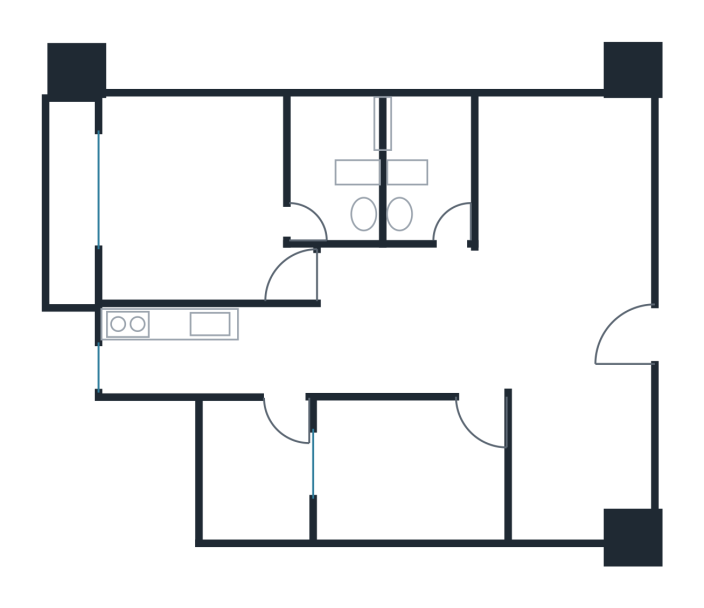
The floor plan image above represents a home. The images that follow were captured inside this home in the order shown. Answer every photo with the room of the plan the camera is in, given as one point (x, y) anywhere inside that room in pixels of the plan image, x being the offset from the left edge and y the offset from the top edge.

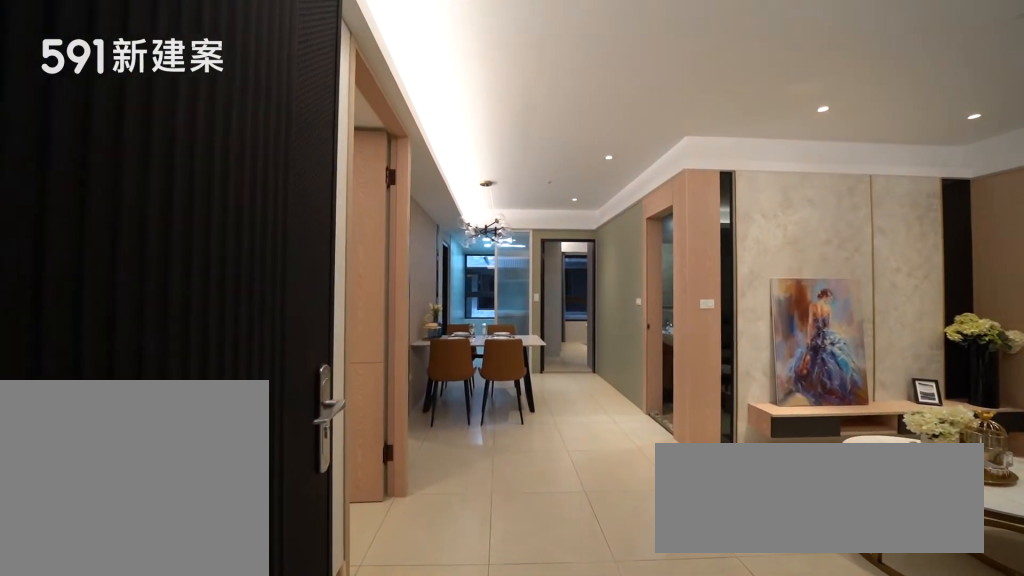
(578, 345)
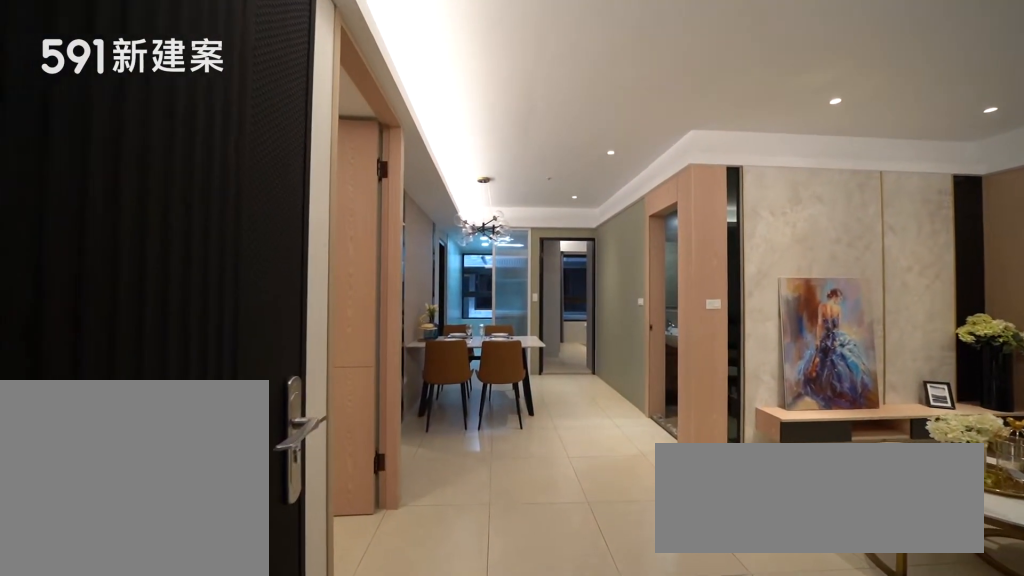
(578, 345)
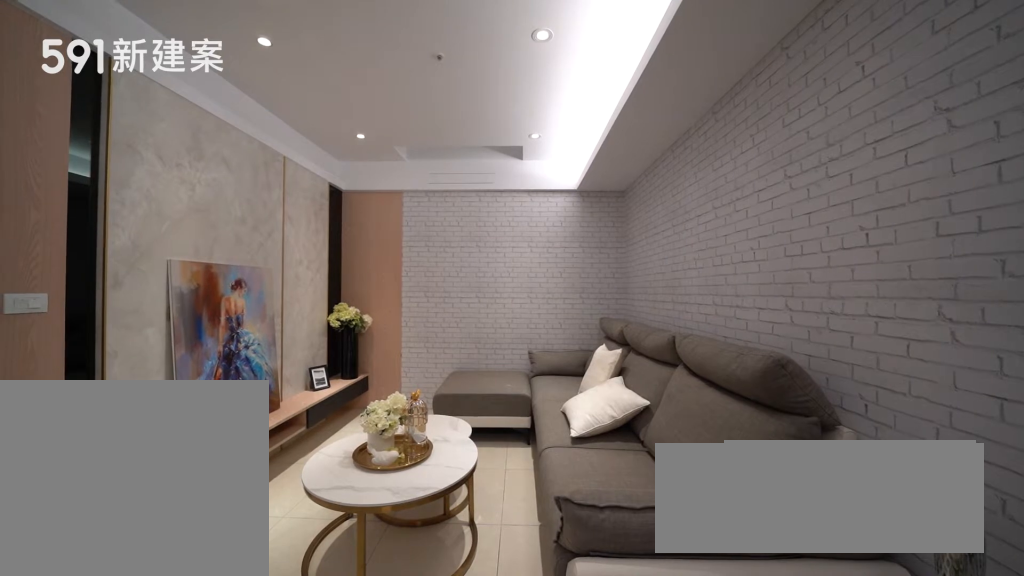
(568, 198)
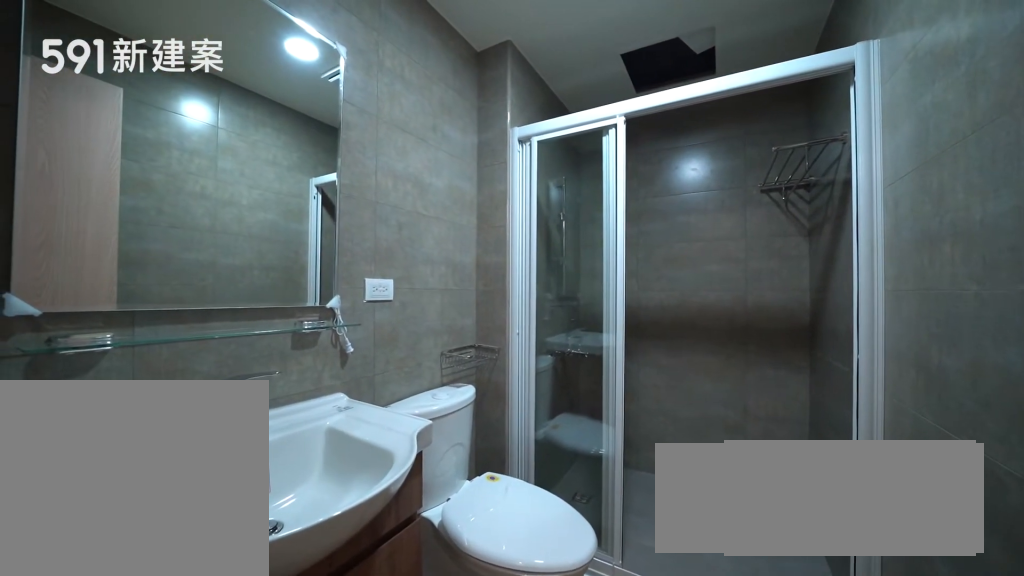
(424, 164)
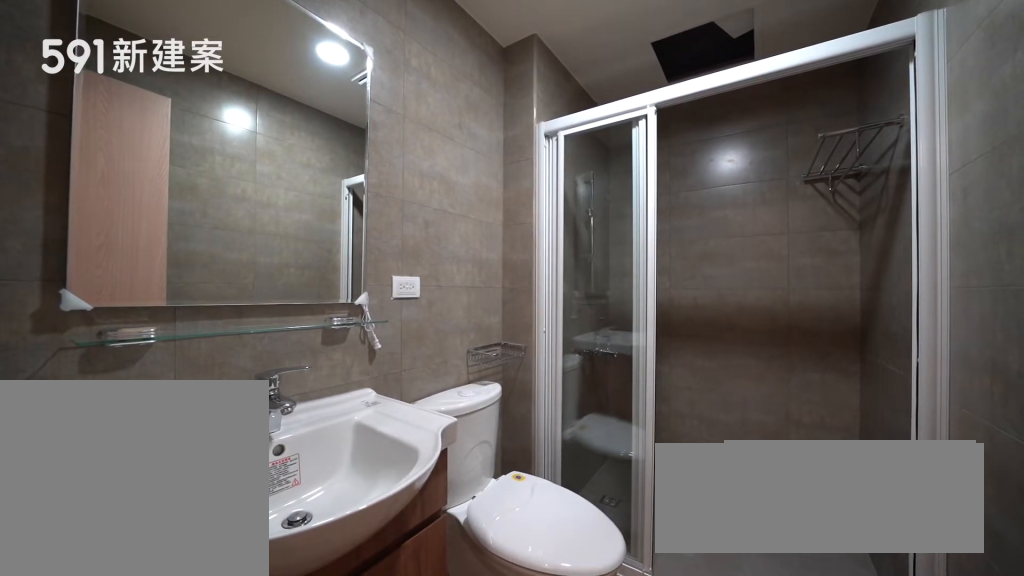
(424, 164)
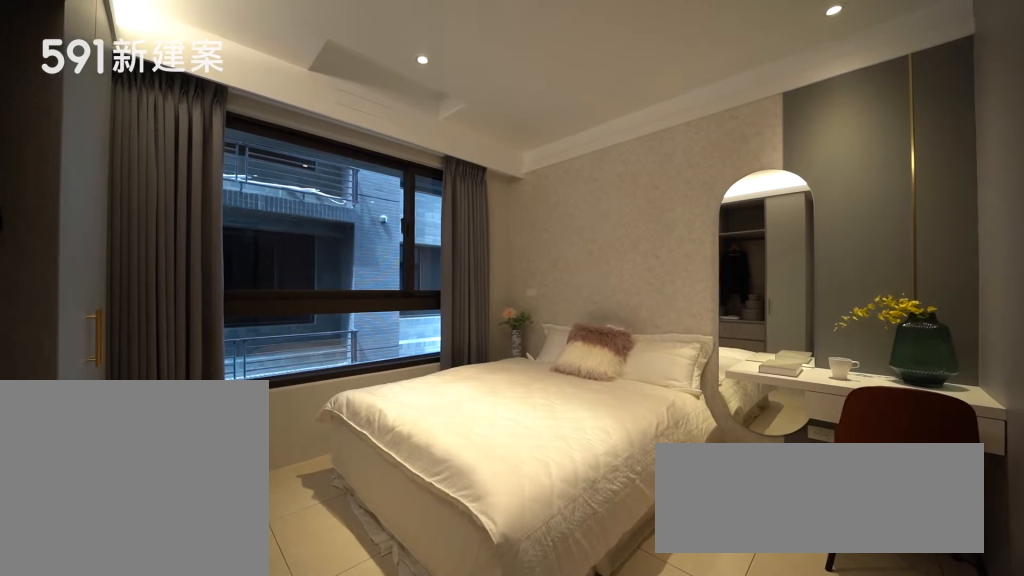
(197, 203)
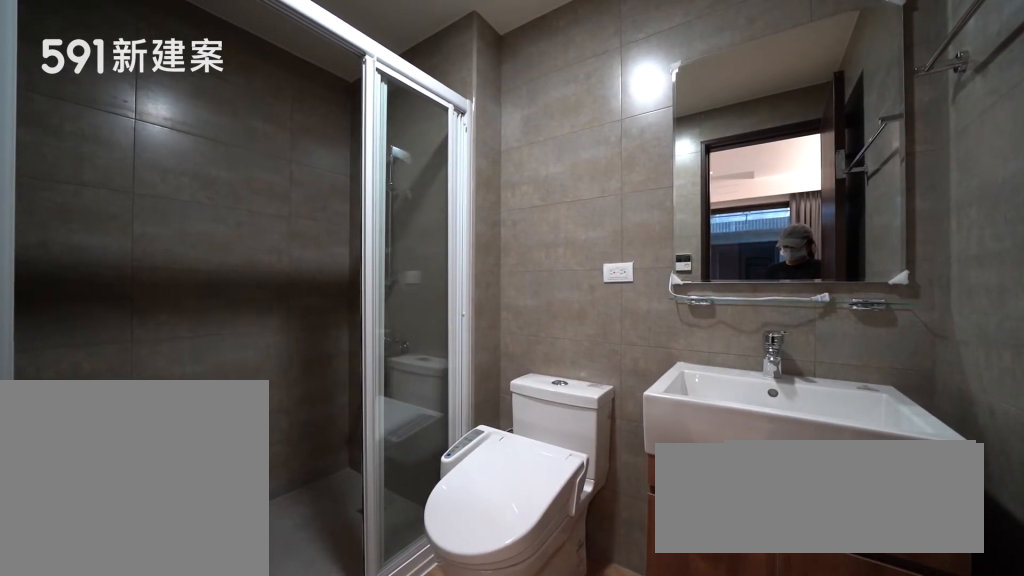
(336, 163)
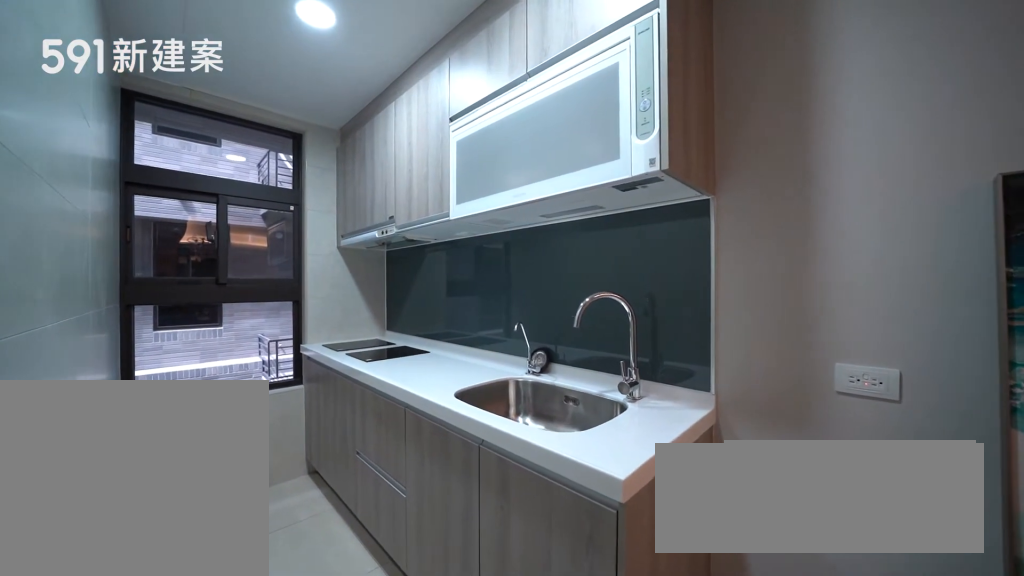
(200, 350)
